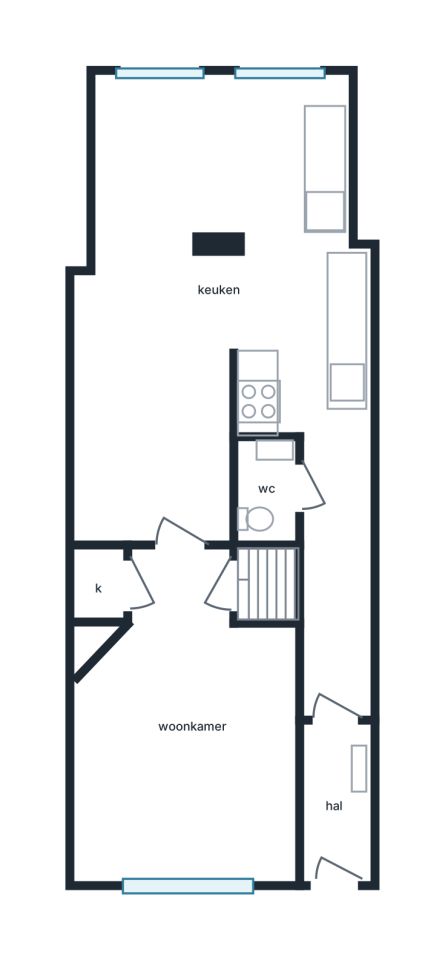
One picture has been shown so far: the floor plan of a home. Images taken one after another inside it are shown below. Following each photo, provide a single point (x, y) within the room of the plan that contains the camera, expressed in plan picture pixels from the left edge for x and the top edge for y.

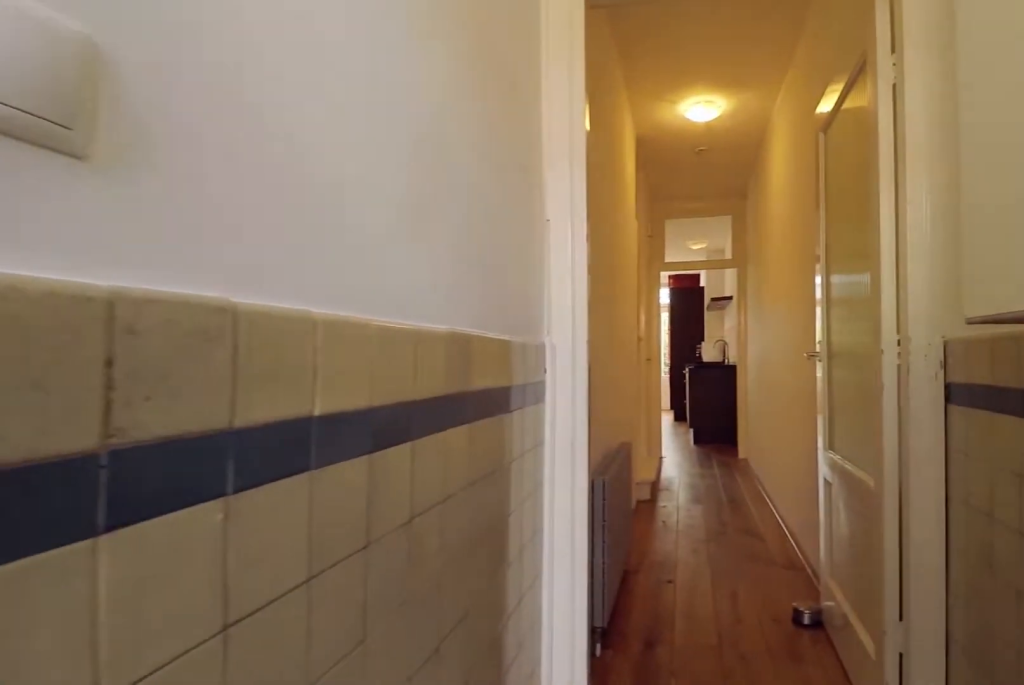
(333, 802)
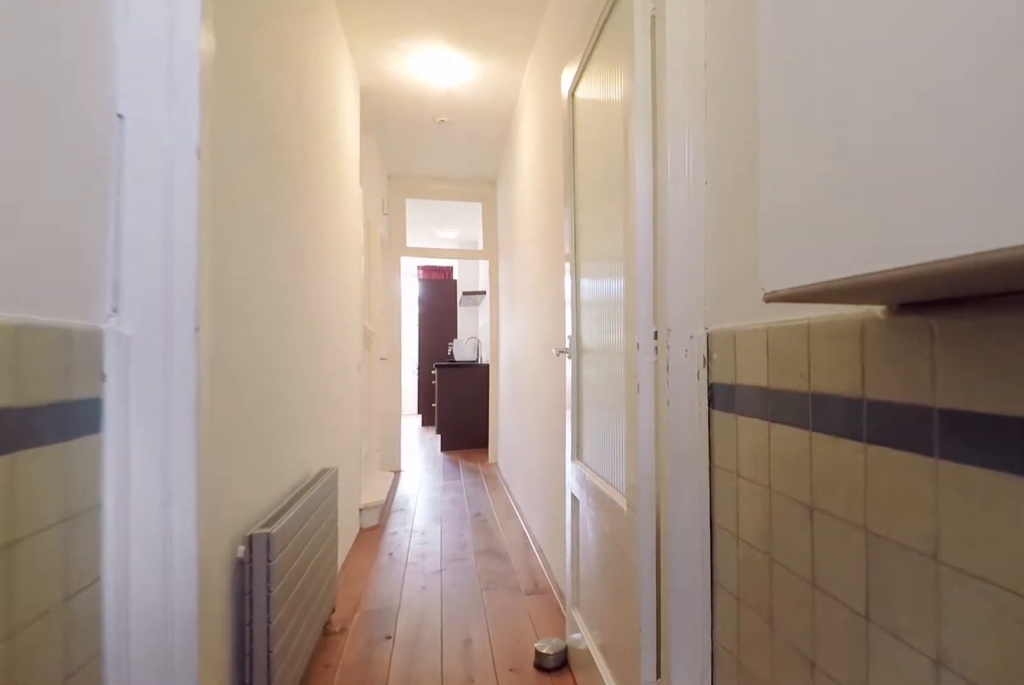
(333, 802)
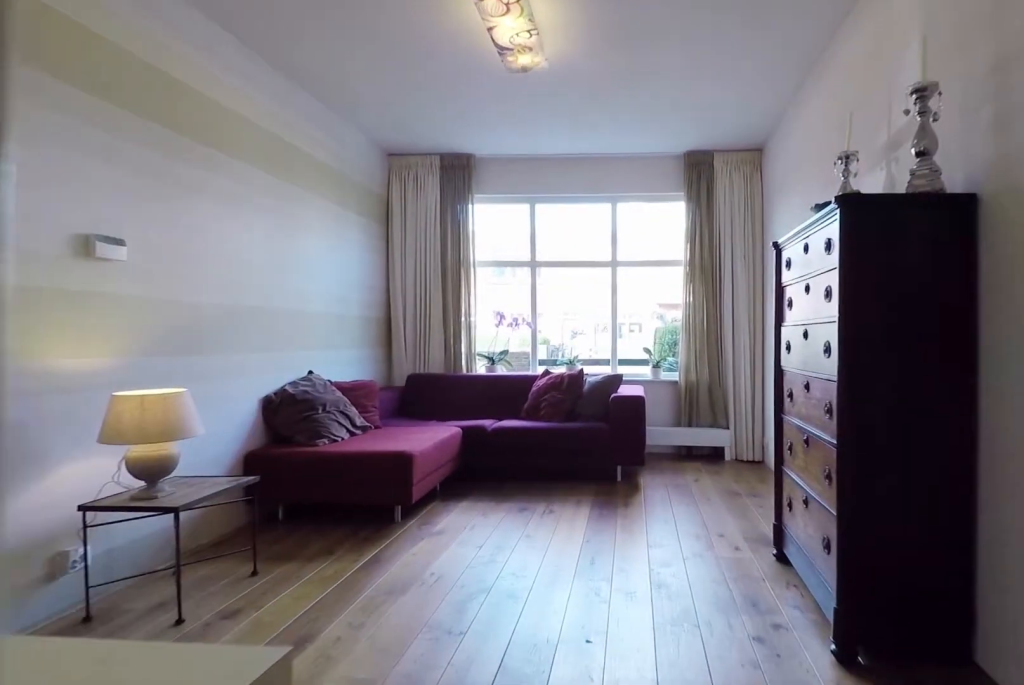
(184, 732)
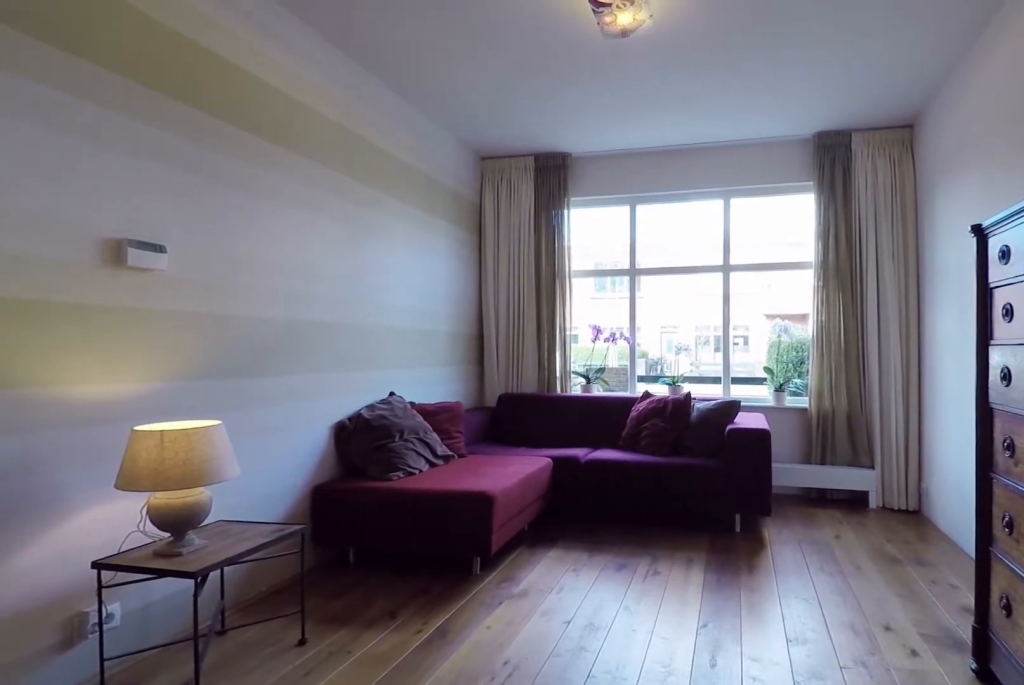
(184, 732)
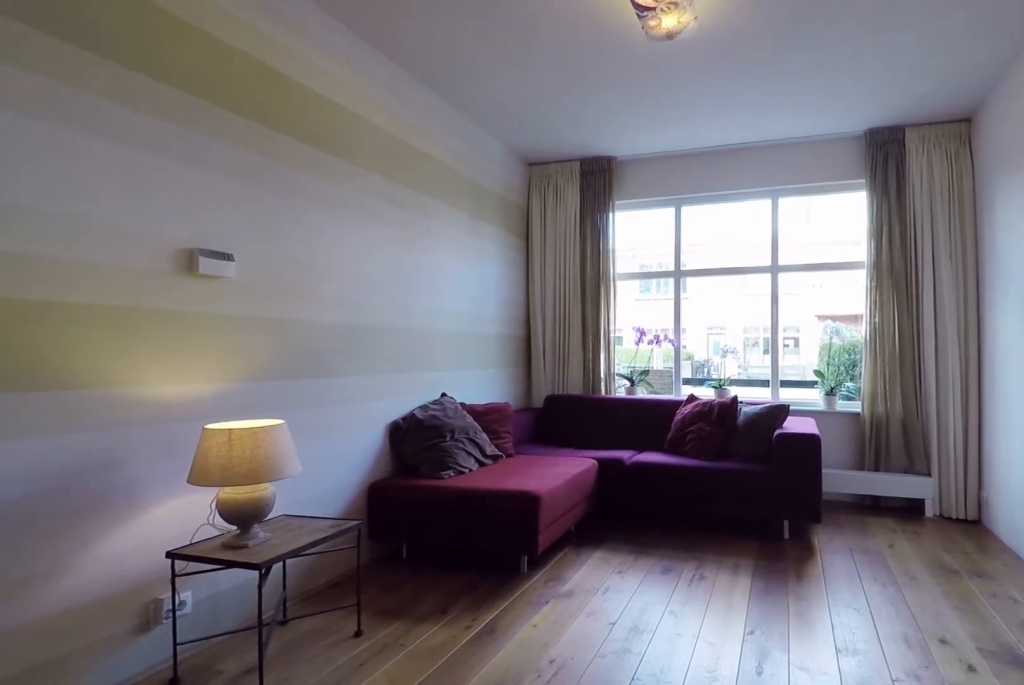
(184, 732)
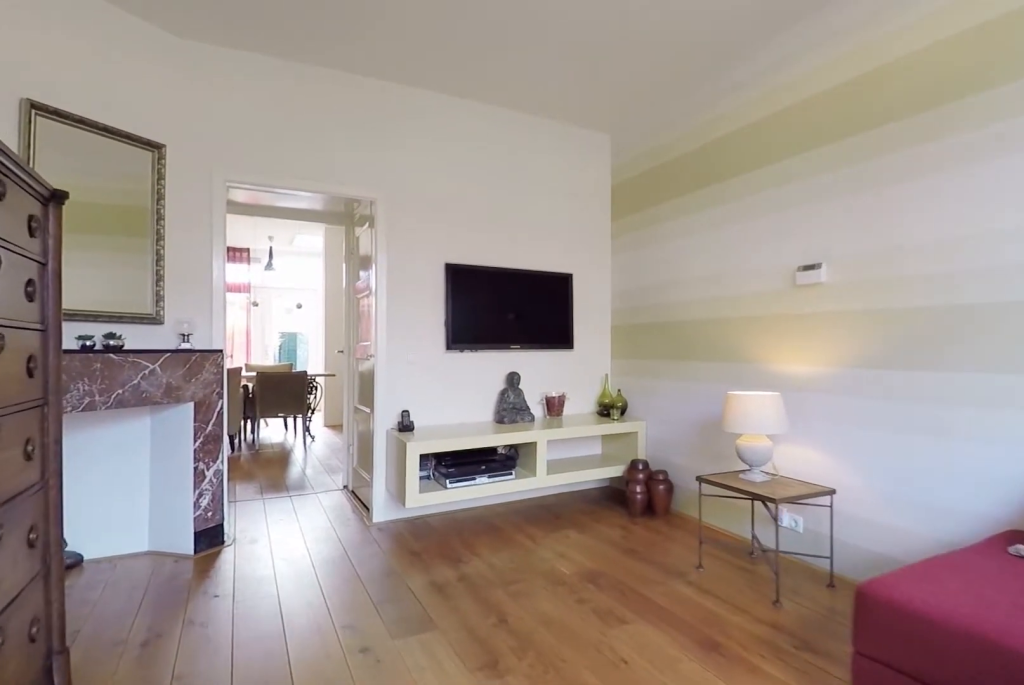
(184, 732)
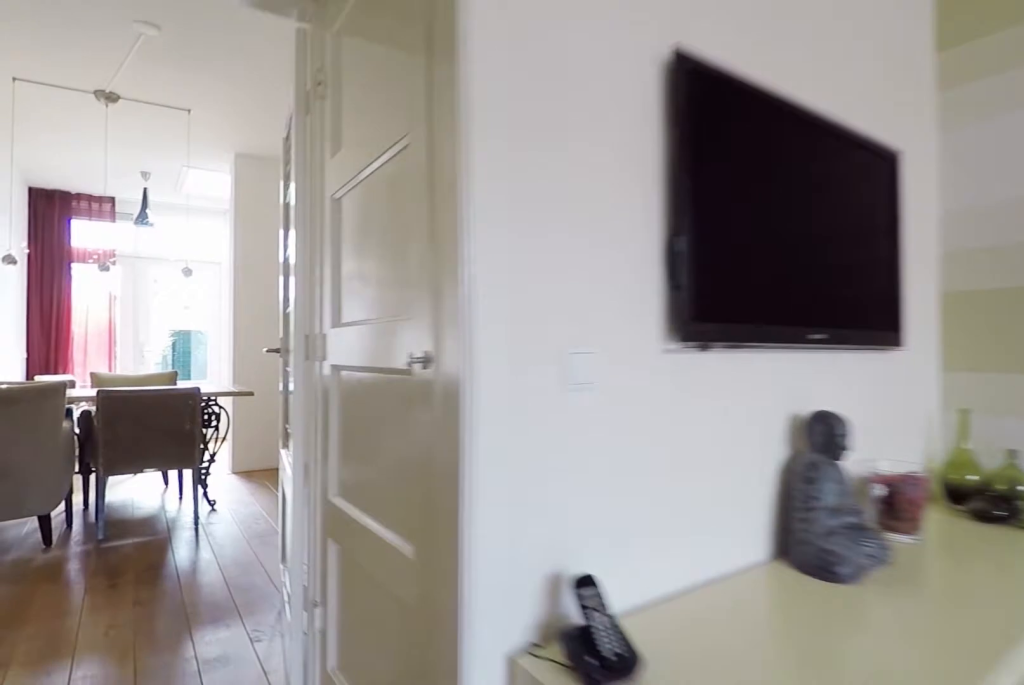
(184, 732)
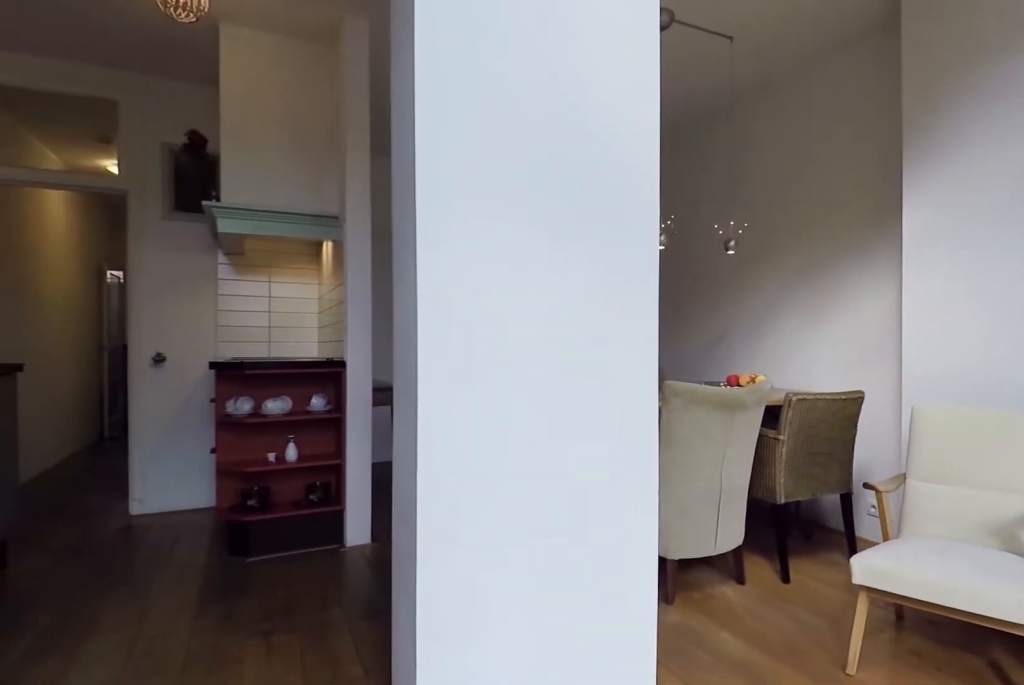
(262, 91)
